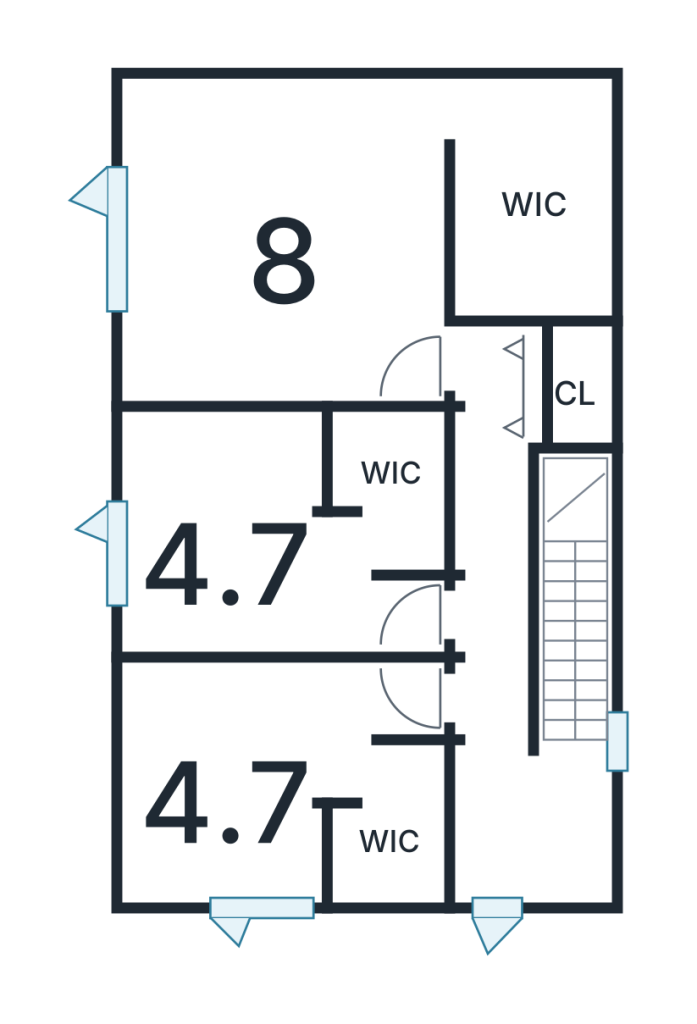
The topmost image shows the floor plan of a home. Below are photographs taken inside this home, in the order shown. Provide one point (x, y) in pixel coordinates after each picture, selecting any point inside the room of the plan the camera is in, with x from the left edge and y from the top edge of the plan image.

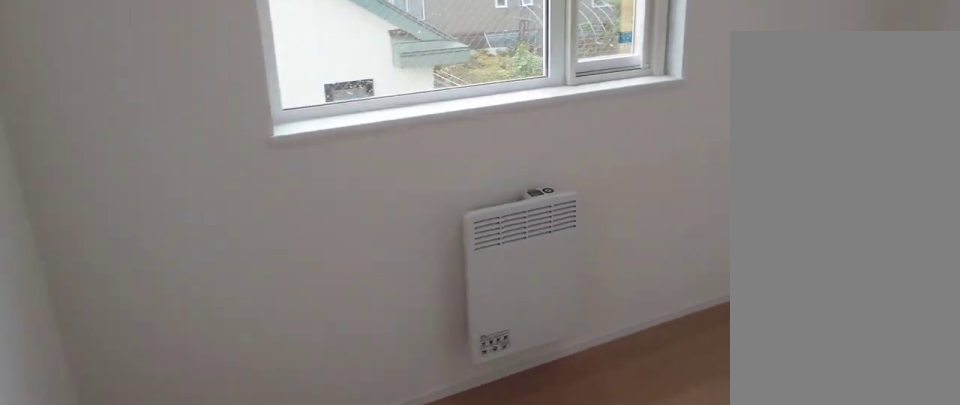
(258, 563)
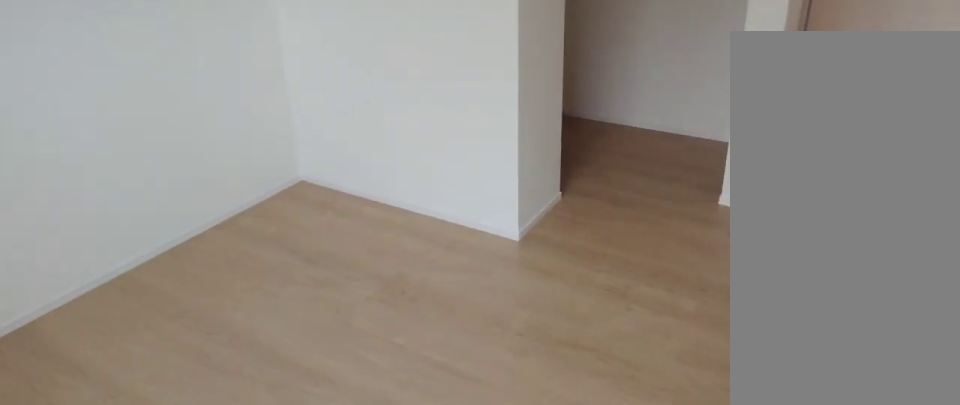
(258, 563)
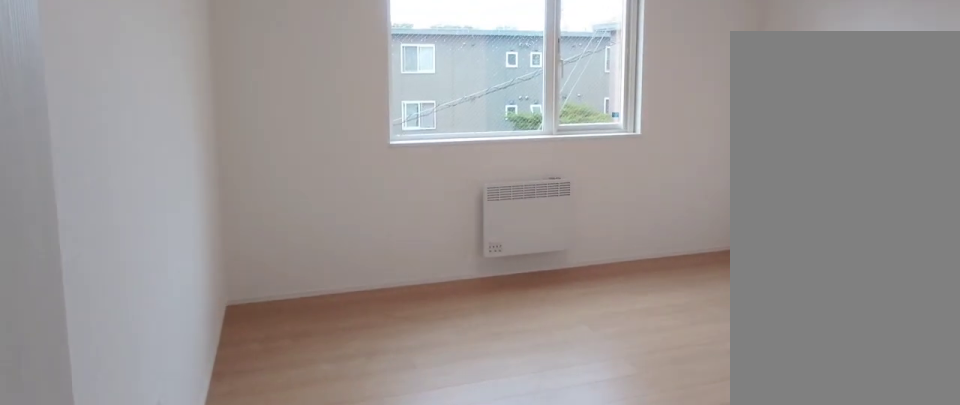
(260, 273)
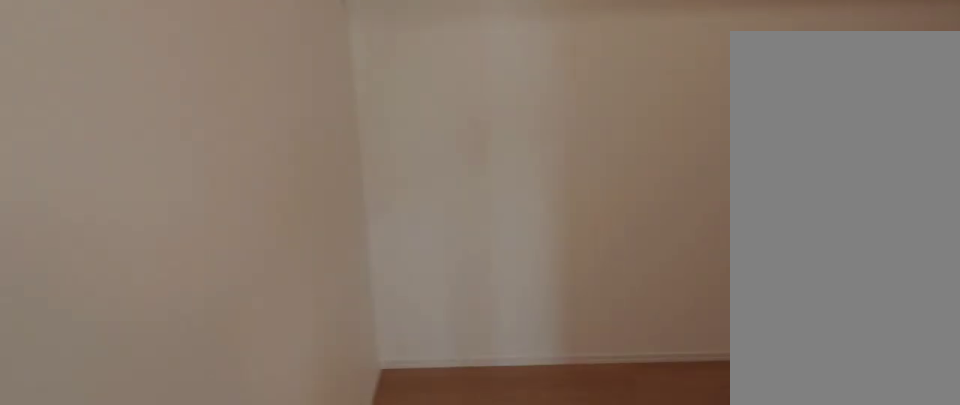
(522, 213)
